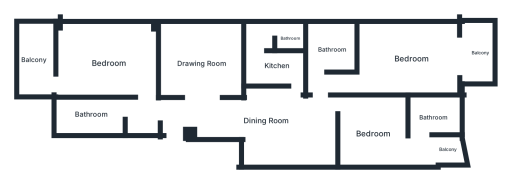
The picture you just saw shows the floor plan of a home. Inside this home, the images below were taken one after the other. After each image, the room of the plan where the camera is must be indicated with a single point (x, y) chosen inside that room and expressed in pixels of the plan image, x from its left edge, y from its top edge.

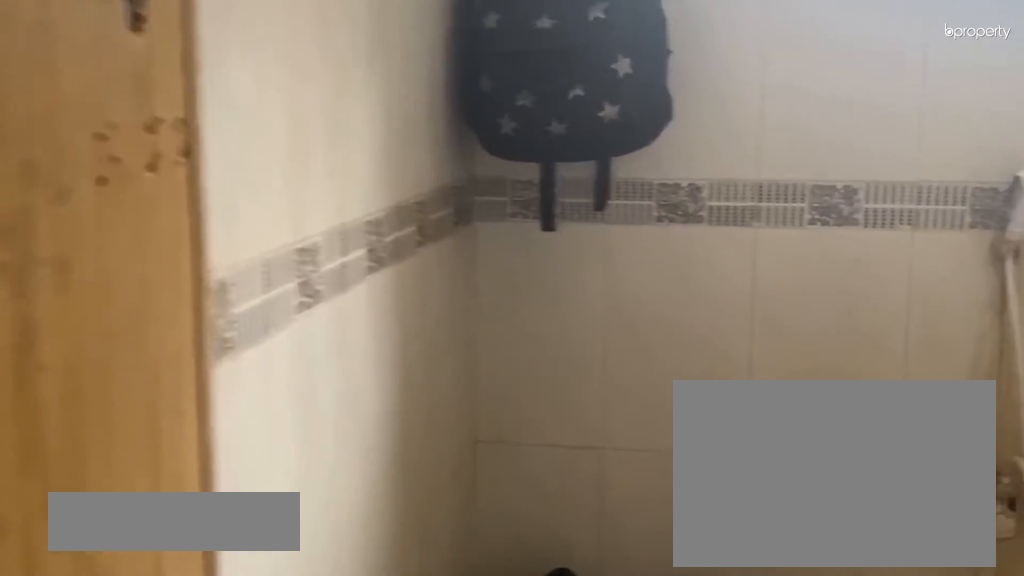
(332, 49)
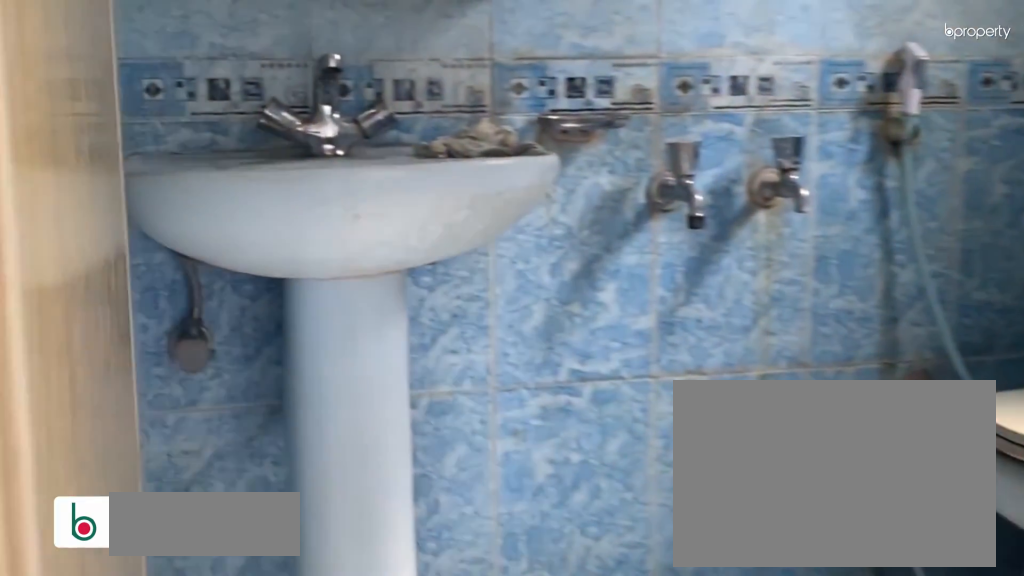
(433, 118)
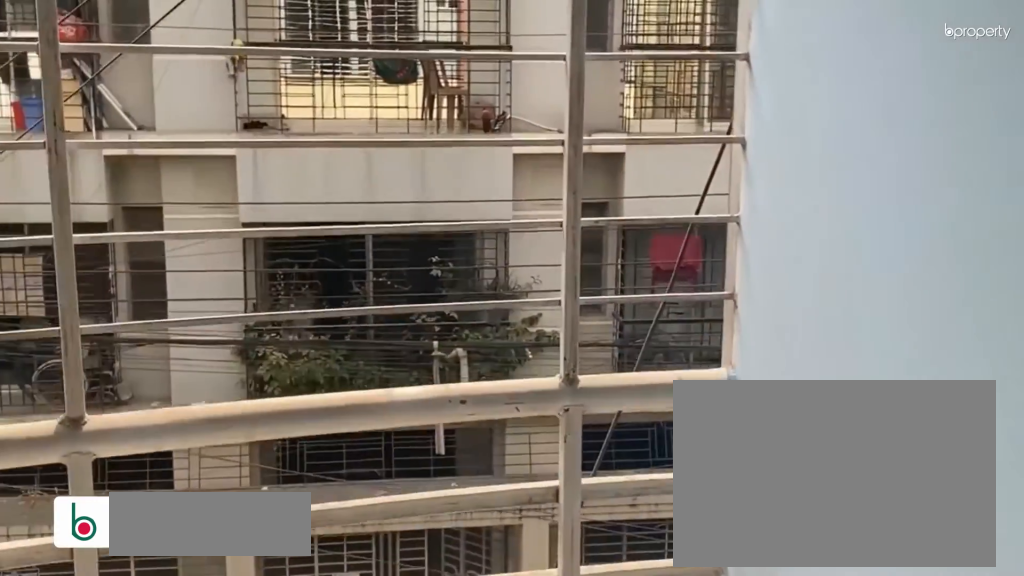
(447, 149)
